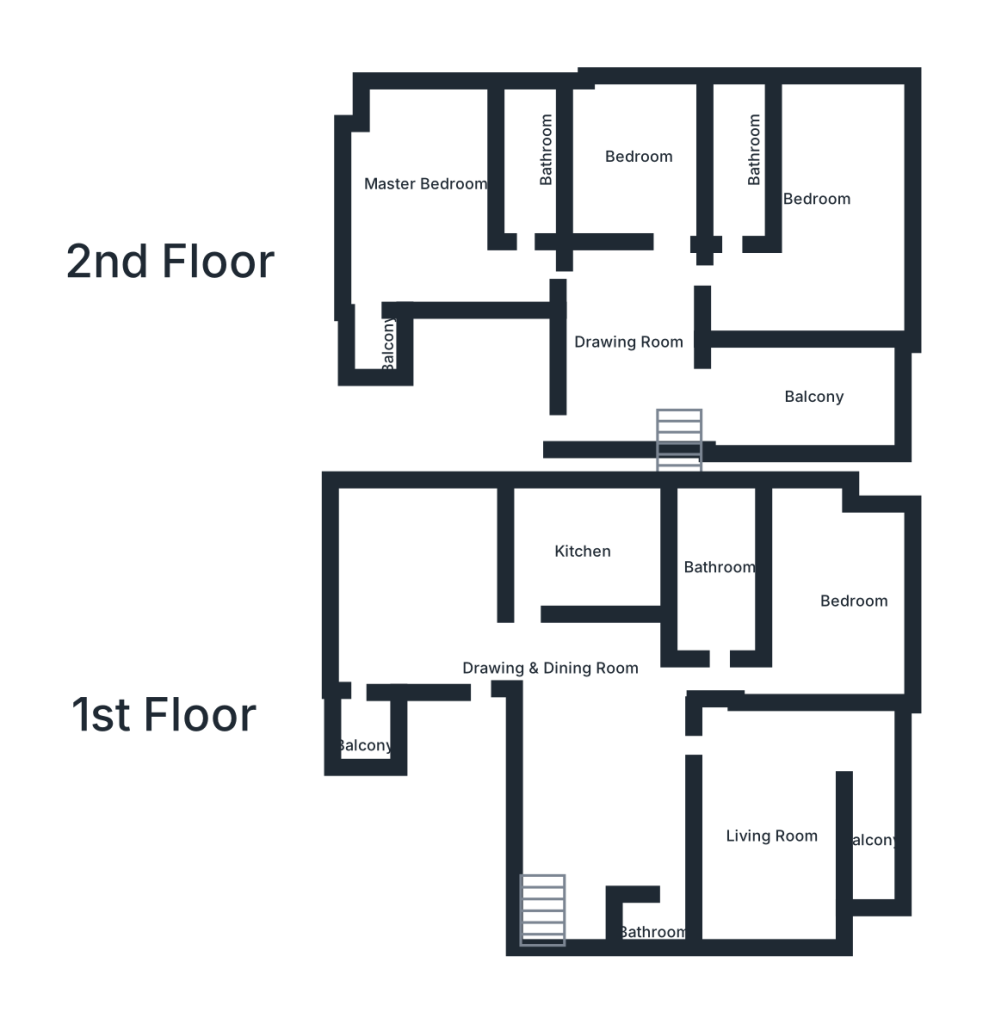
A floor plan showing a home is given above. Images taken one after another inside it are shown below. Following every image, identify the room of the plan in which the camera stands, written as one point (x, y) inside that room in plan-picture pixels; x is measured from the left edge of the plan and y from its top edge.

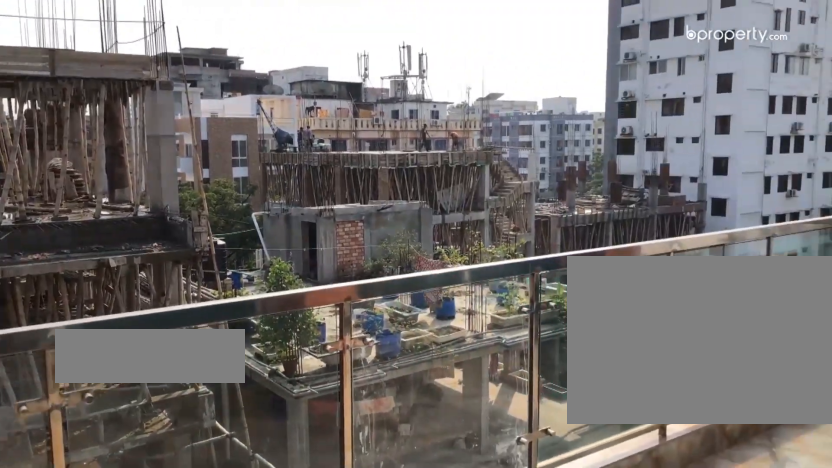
(871, 806)
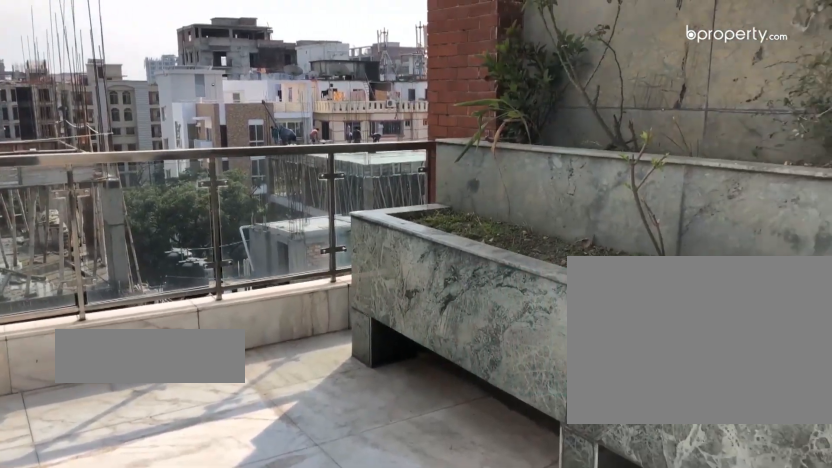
(792, 390)
